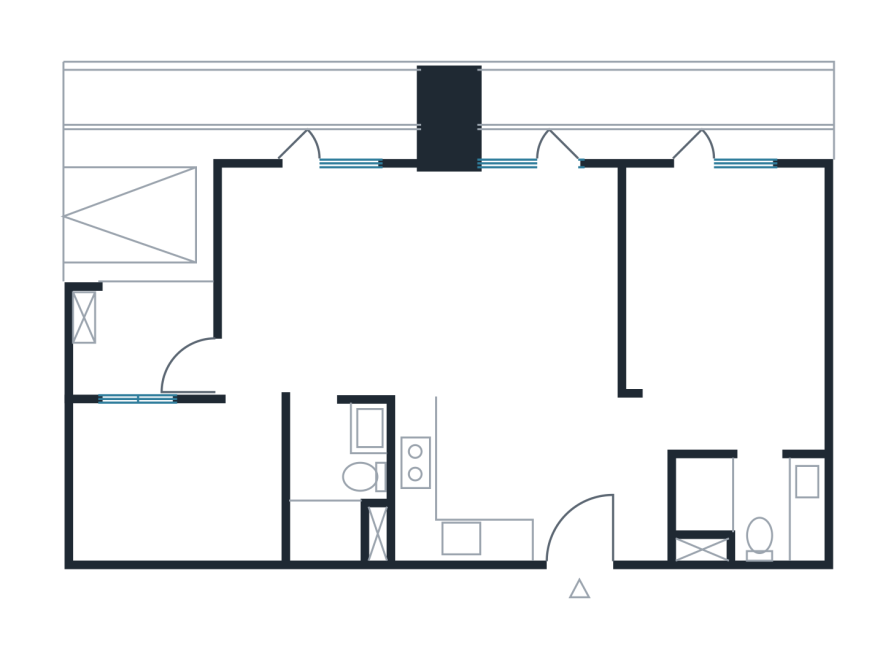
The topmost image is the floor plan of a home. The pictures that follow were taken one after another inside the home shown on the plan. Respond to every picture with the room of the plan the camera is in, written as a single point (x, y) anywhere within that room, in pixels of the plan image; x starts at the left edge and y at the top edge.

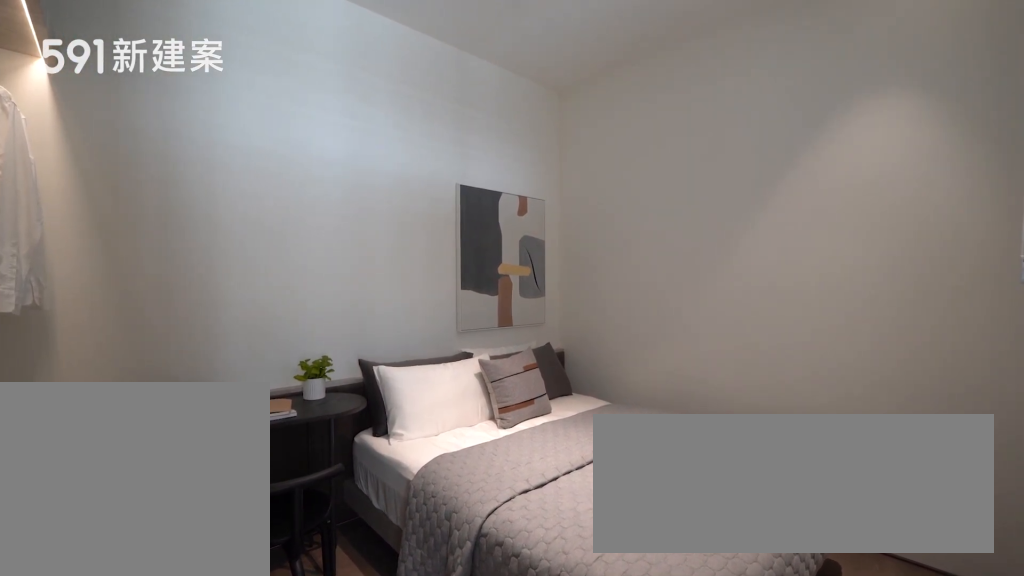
(174, 486)
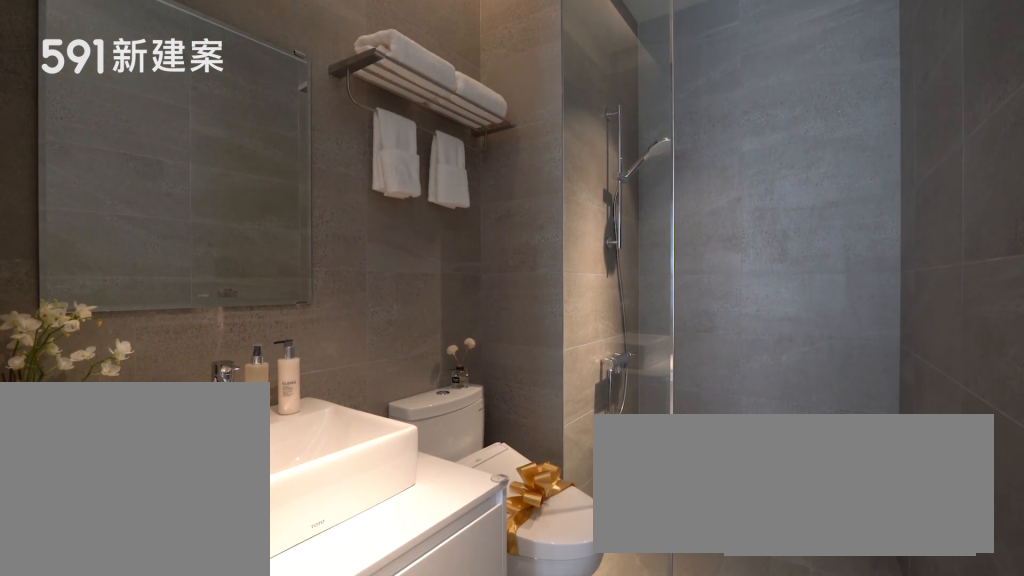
(334, 483)
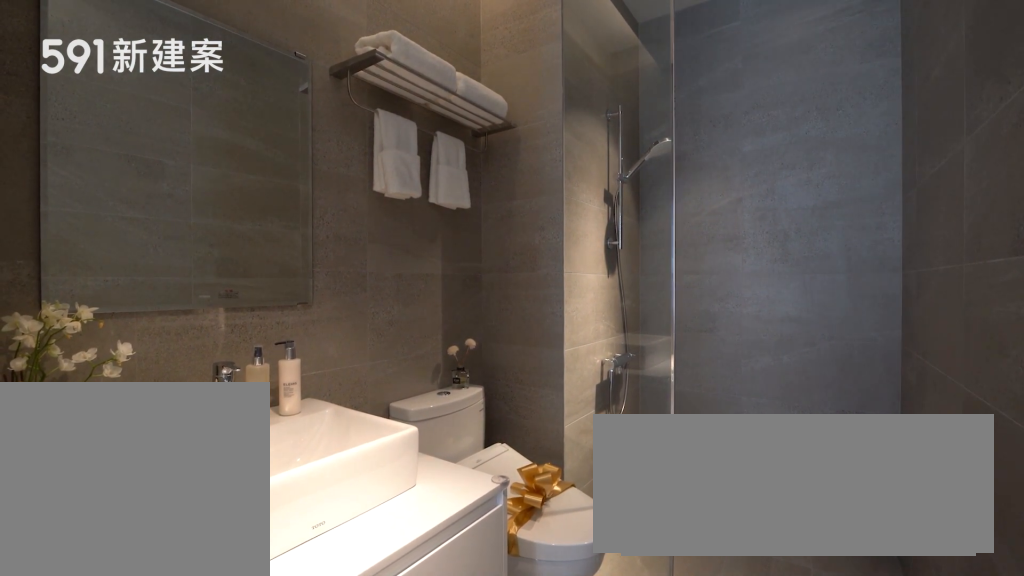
(334, 483)
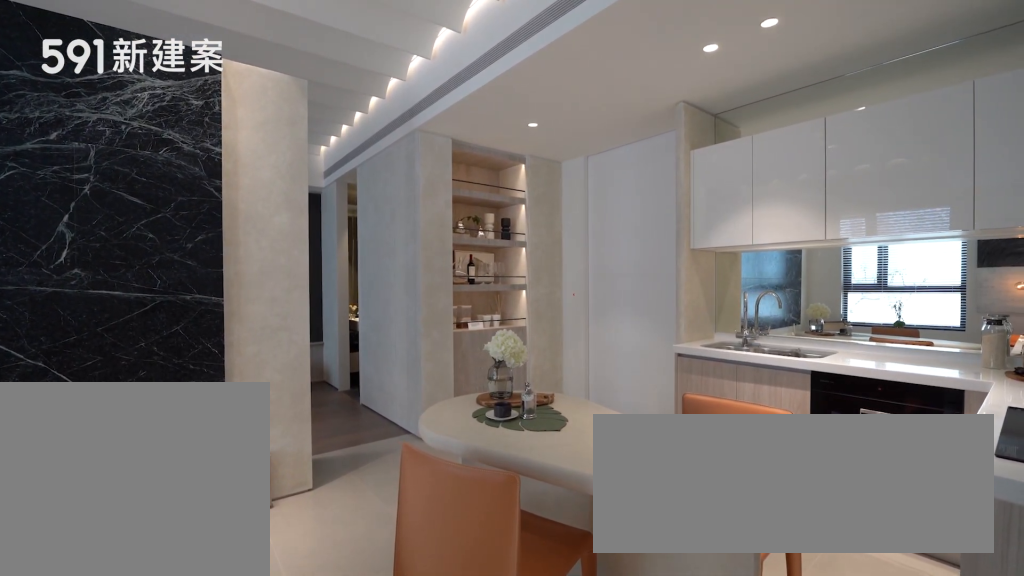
(511, 470)
